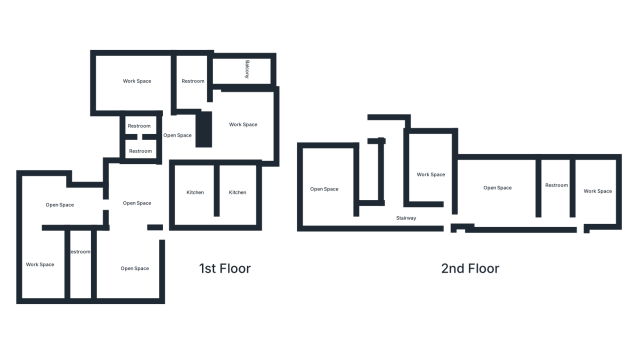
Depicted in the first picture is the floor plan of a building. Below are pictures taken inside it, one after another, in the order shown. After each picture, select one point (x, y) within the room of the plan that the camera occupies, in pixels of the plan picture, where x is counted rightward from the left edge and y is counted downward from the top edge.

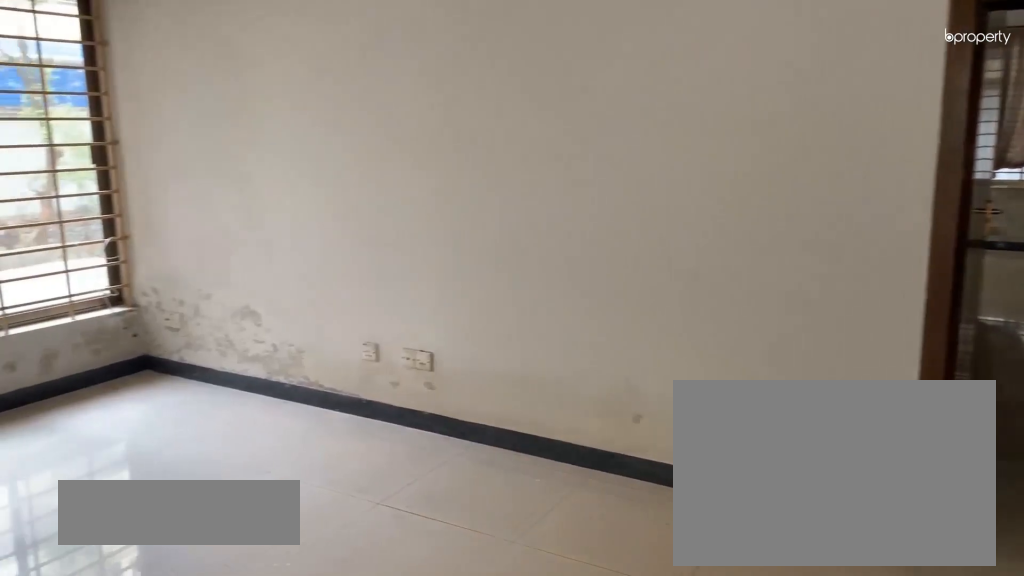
(135, 193)
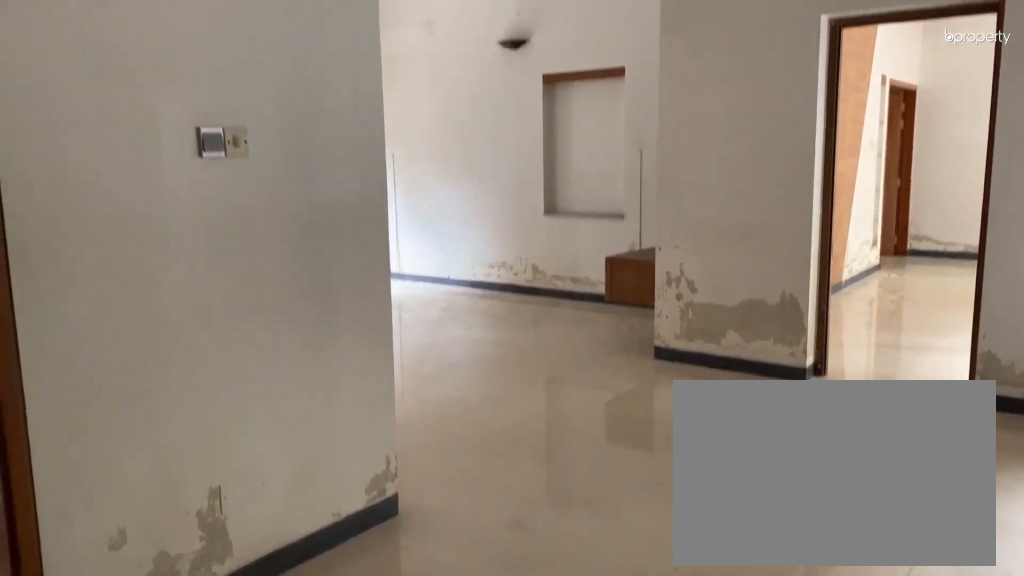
(135, 193)
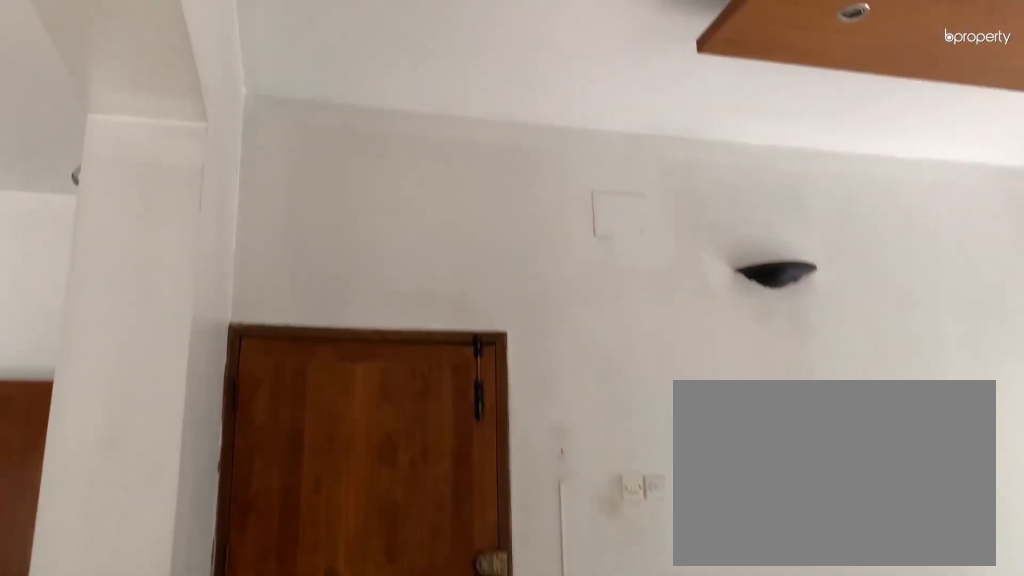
(126, 264)
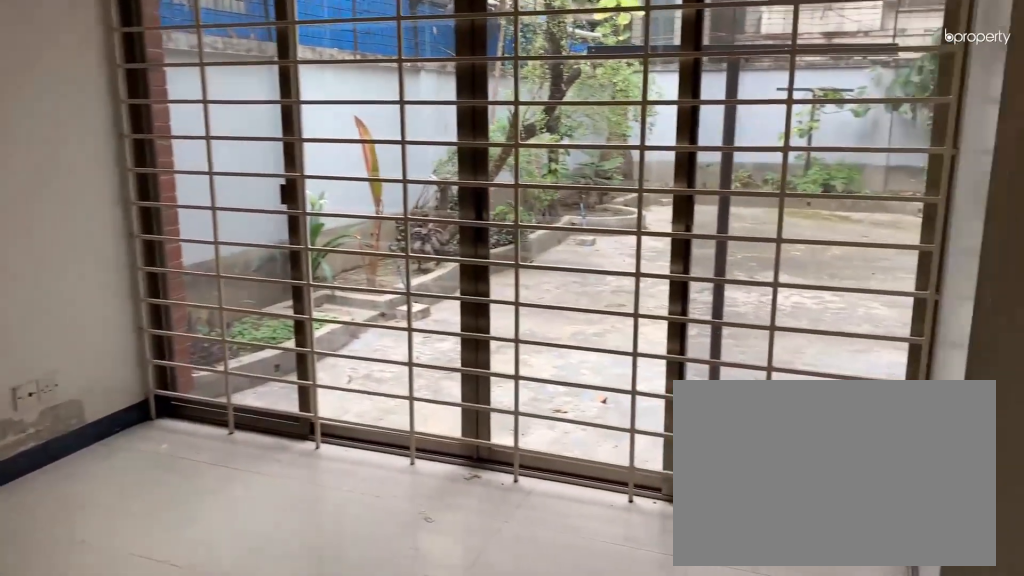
(56, 205)
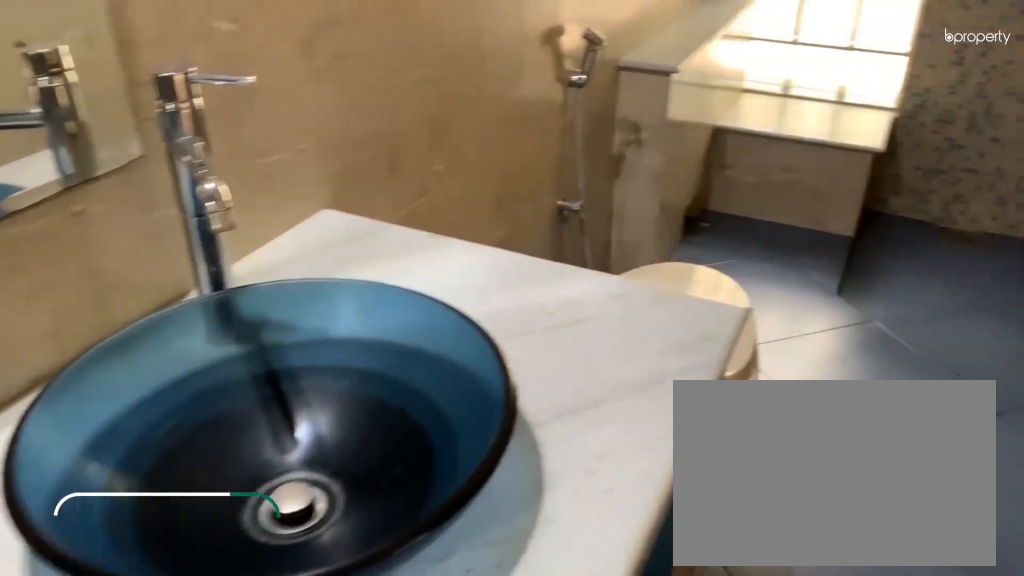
(83, 257)
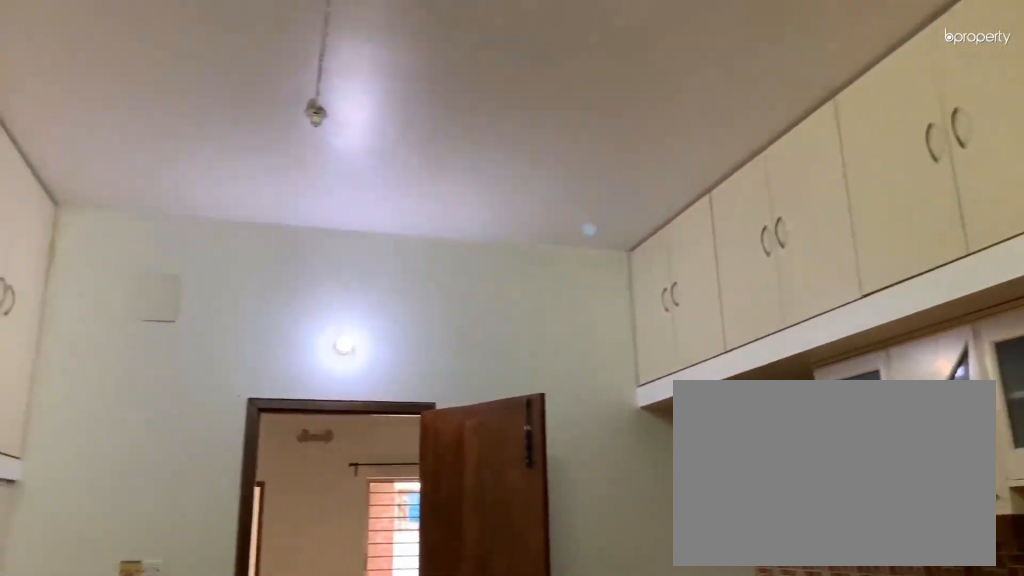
(193, 199)
